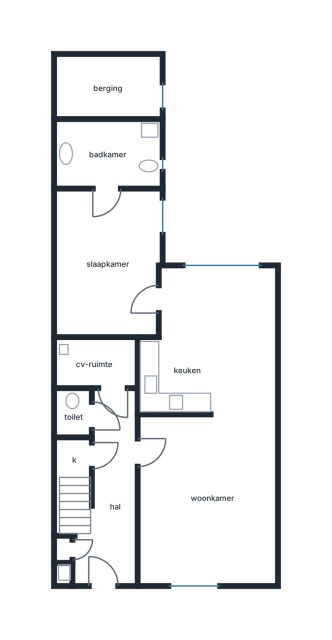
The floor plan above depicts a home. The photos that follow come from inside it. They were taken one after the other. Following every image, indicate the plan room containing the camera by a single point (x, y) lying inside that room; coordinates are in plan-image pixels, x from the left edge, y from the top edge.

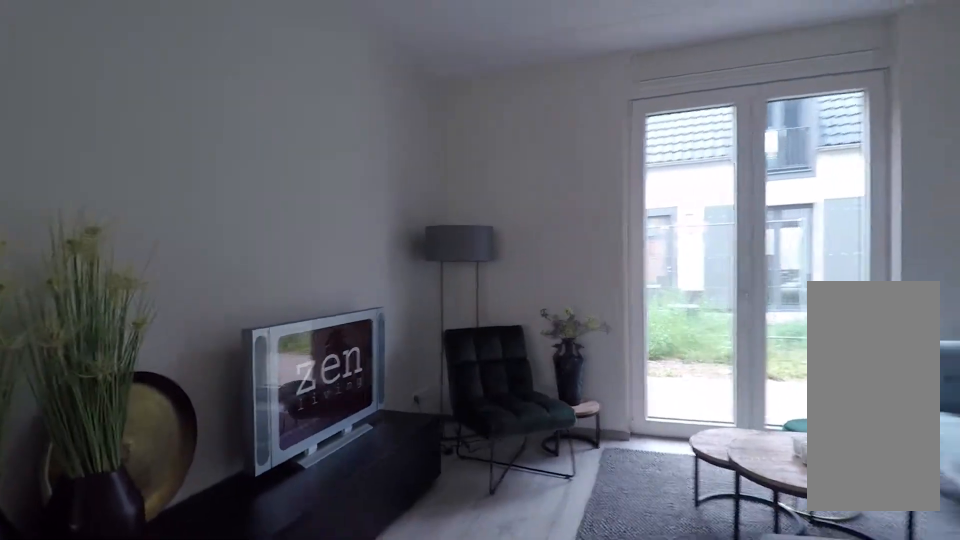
(244, 566)
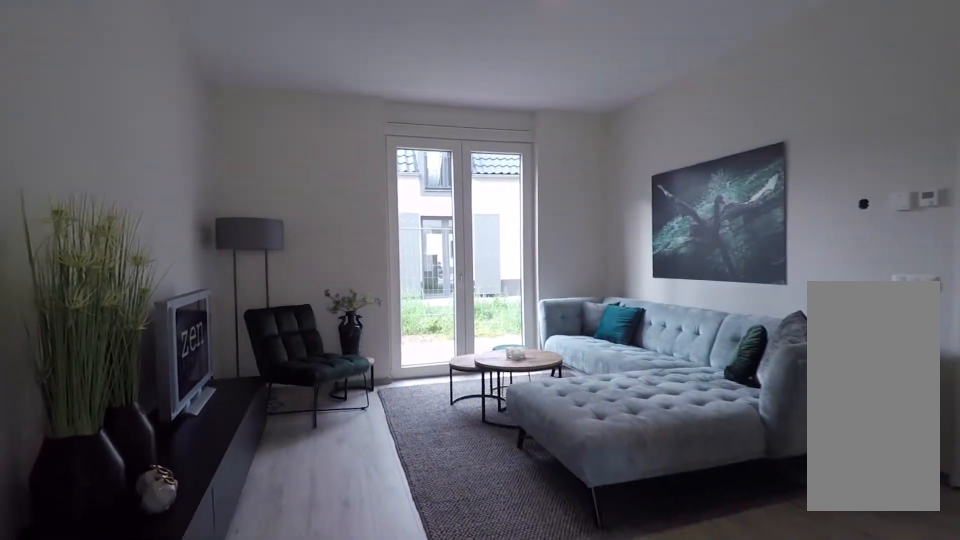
(205, 499)
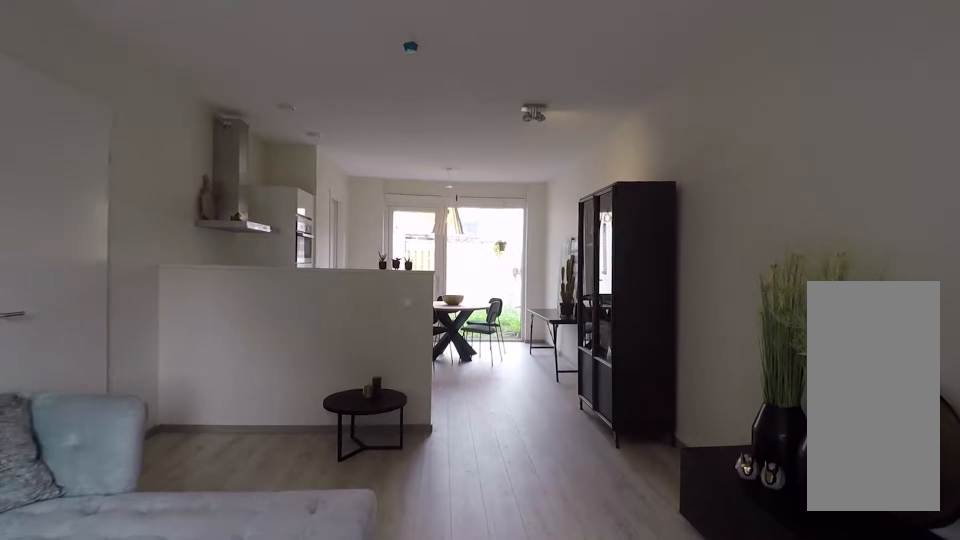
(207, 499)
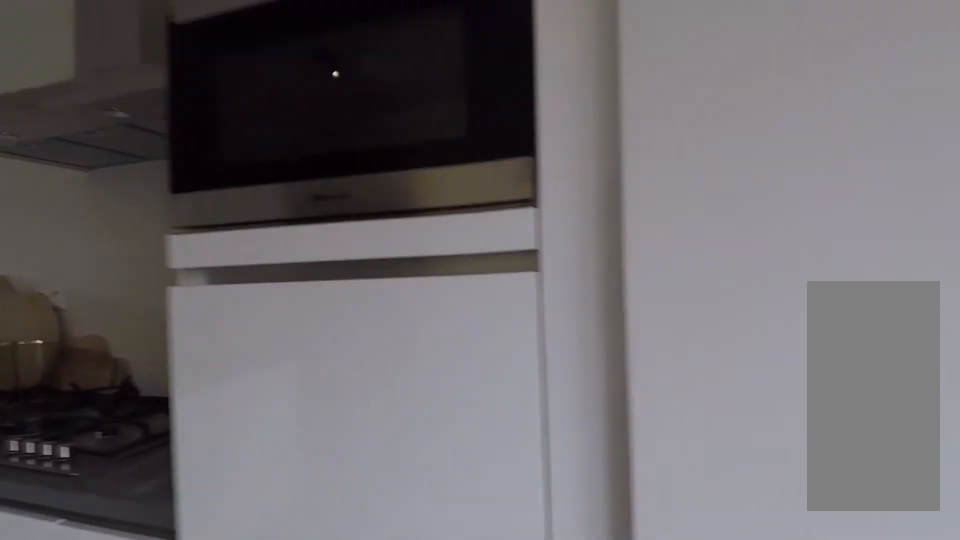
(214, 289)
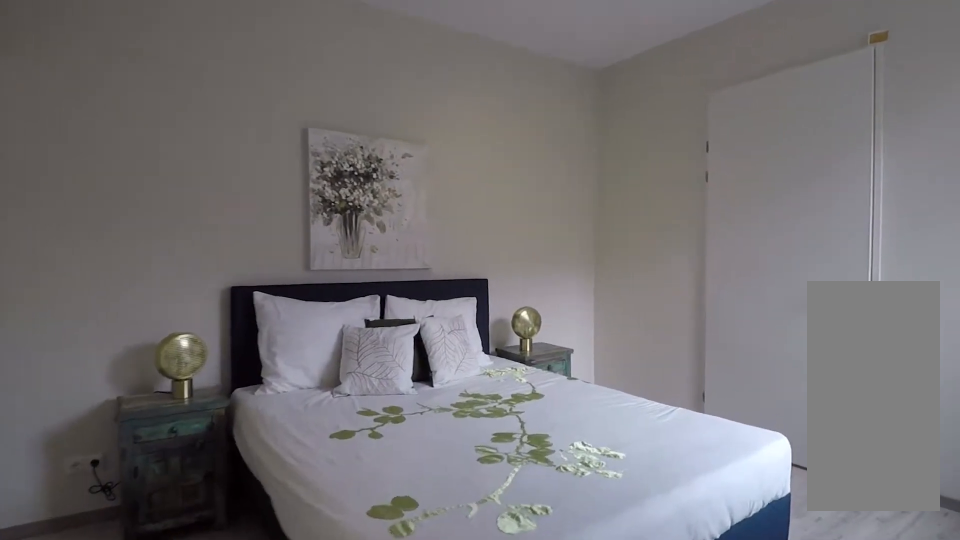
(106, 252)
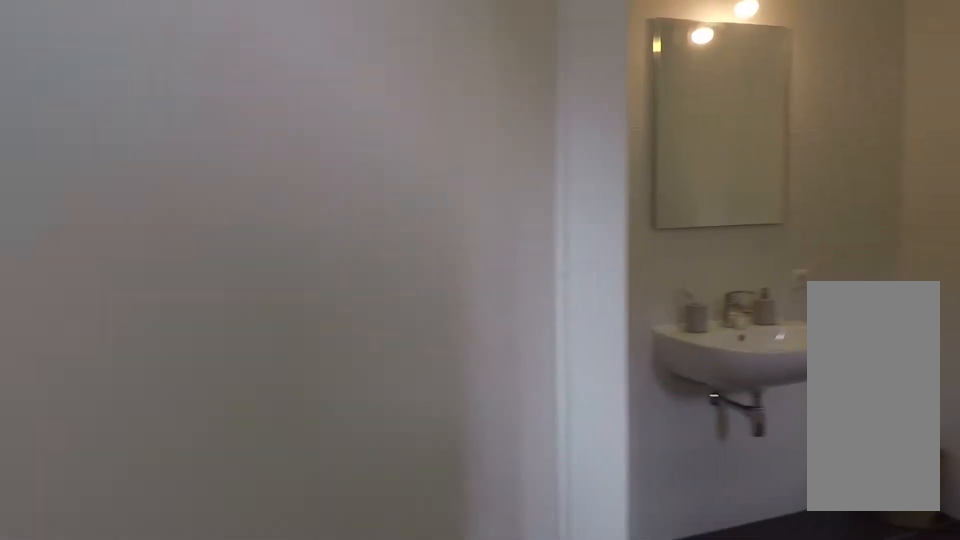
(106, 252)
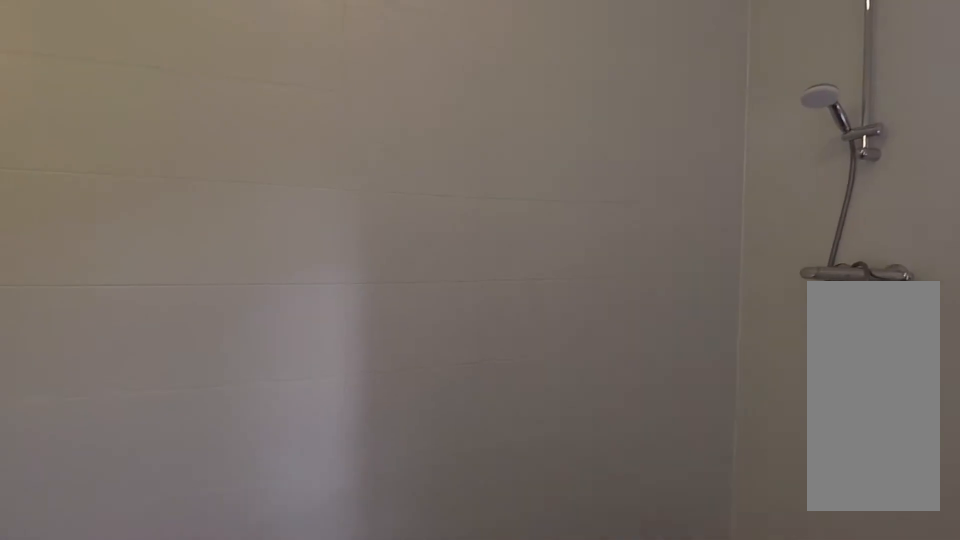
(77, 154)
